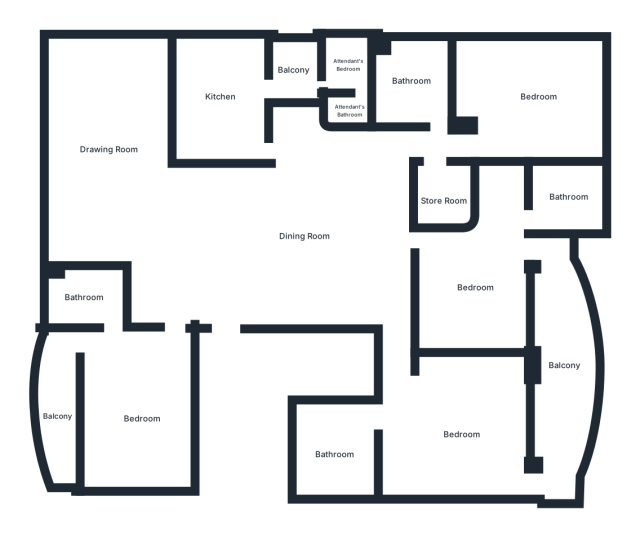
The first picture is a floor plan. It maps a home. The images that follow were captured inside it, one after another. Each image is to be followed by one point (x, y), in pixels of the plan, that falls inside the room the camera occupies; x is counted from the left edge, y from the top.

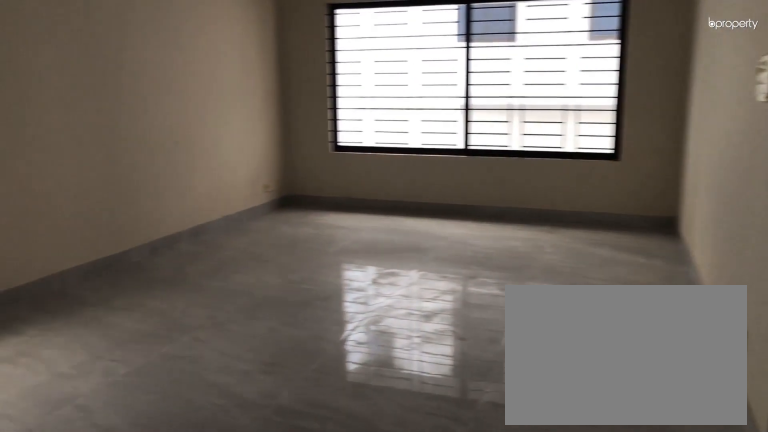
(106, 130)
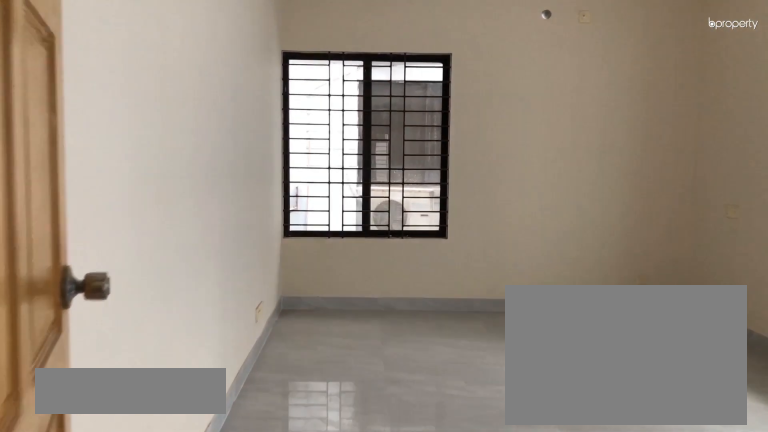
(136, 419)
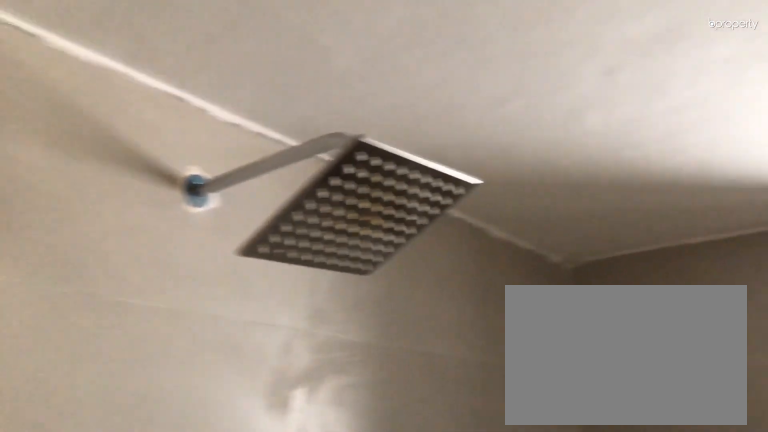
(414, 86)
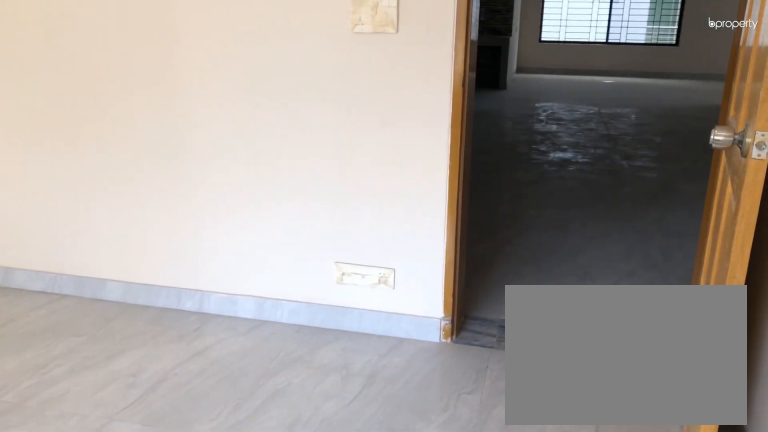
(471, 288)
